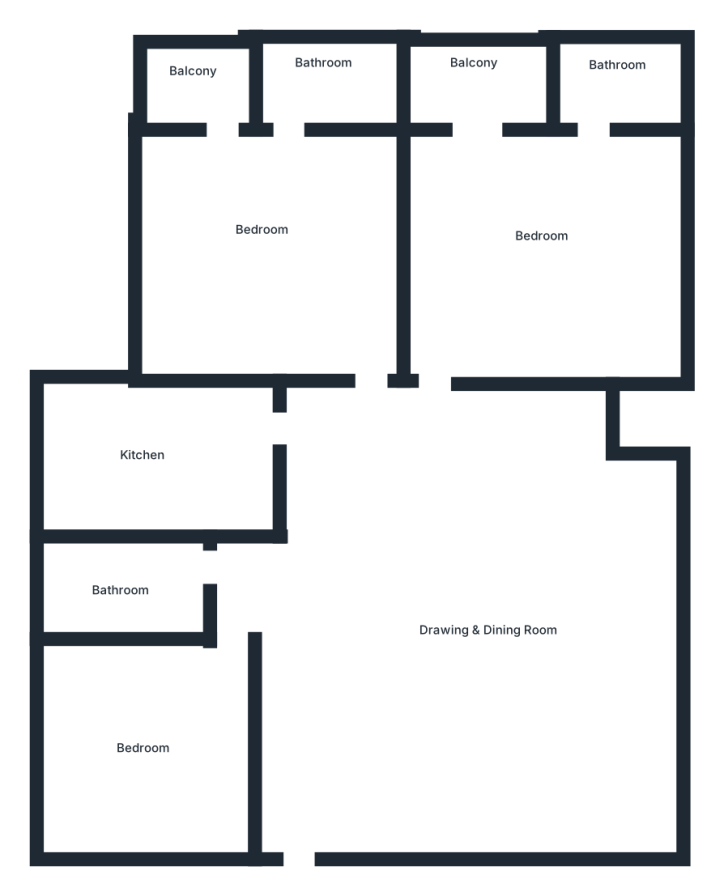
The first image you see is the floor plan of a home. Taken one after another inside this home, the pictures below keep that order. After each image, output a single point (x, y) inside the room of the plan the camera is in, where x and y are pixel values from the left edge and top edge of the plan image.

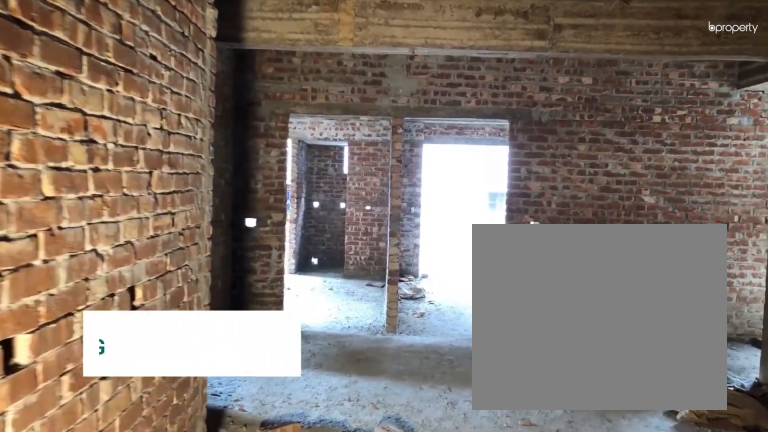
(303, 778)
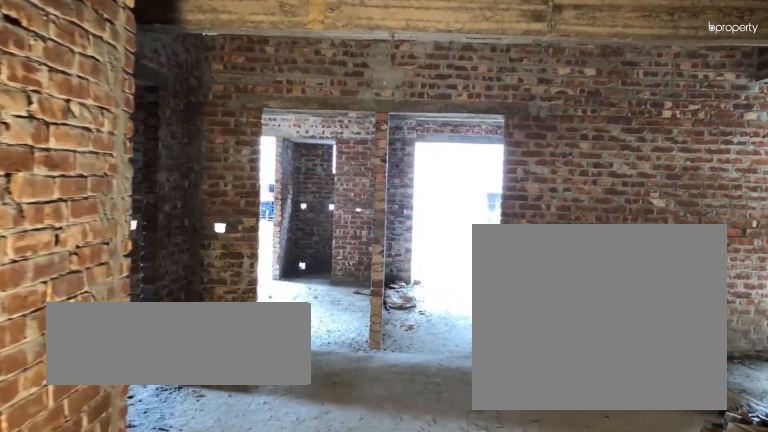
(303, 778)
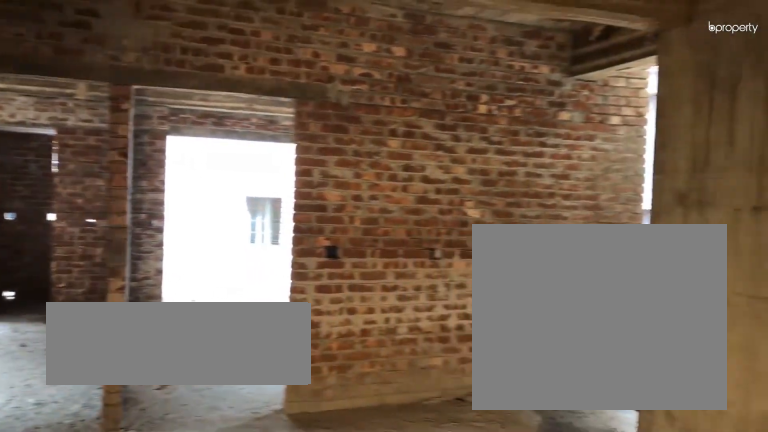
(428, 614)
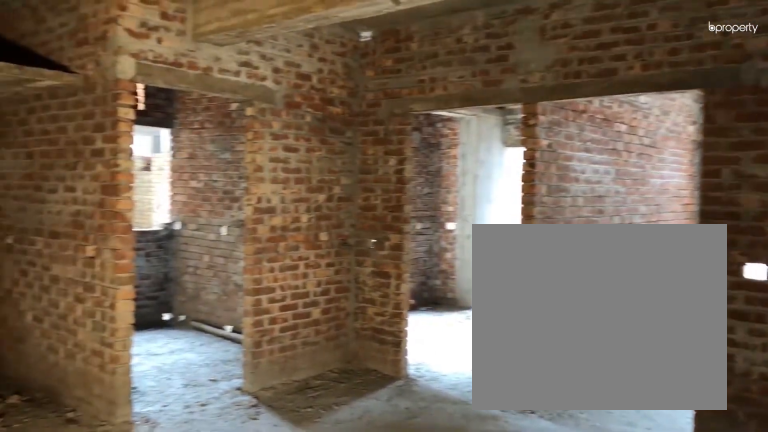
(489, 627)
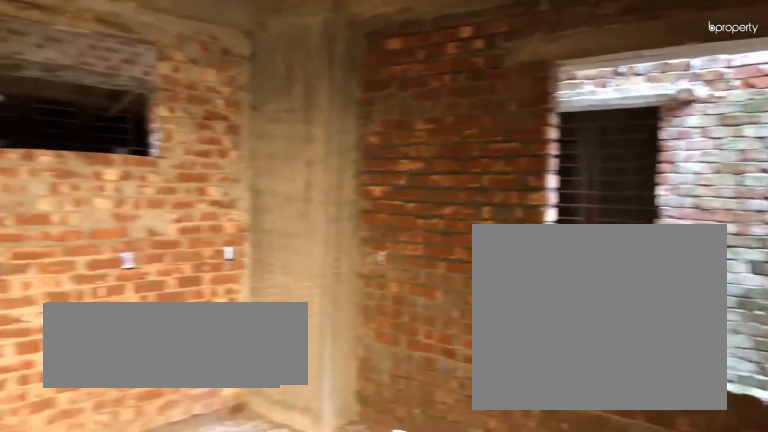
(126, 747)
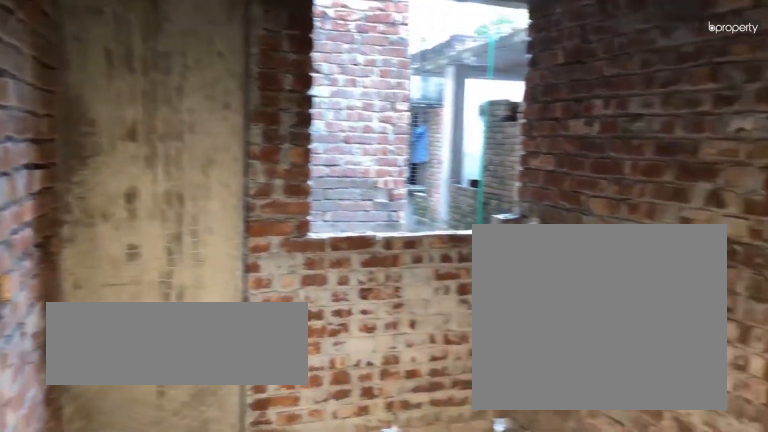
(162, 449)
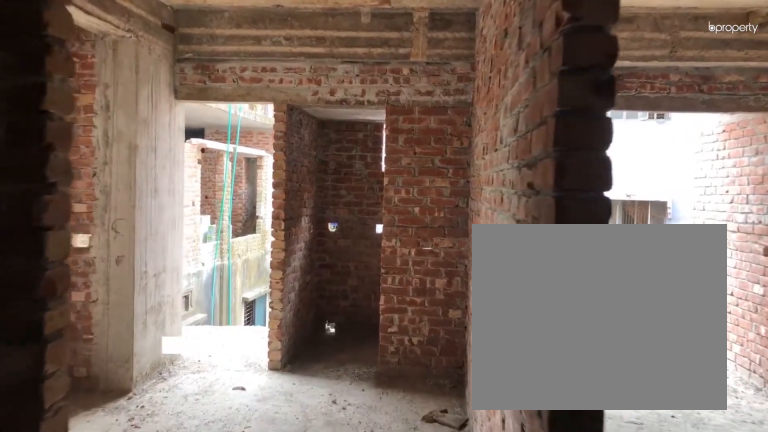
(367, 385)
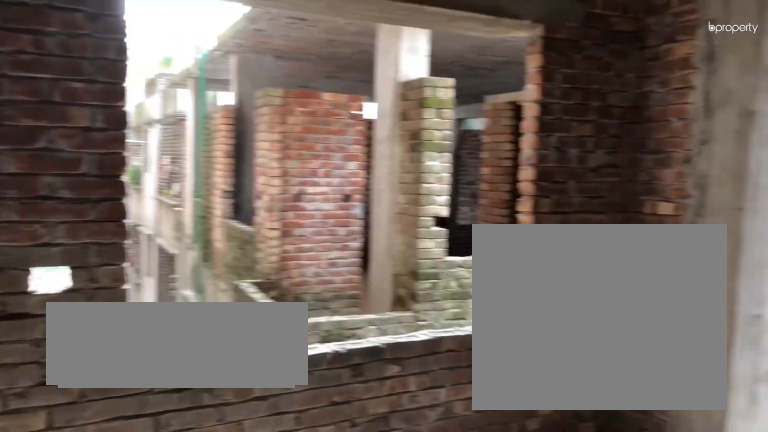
(273, 250)
